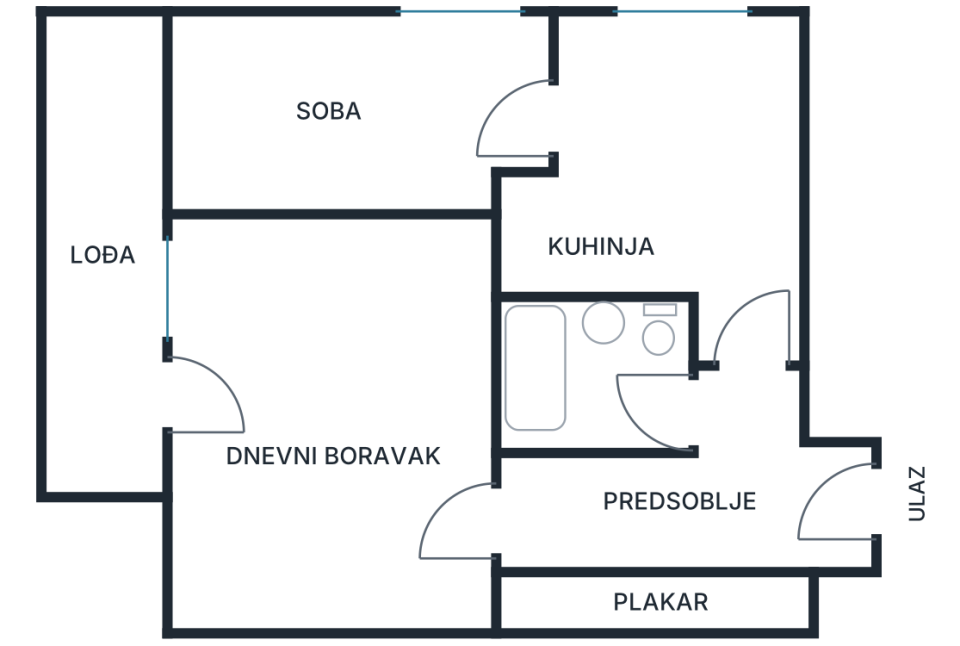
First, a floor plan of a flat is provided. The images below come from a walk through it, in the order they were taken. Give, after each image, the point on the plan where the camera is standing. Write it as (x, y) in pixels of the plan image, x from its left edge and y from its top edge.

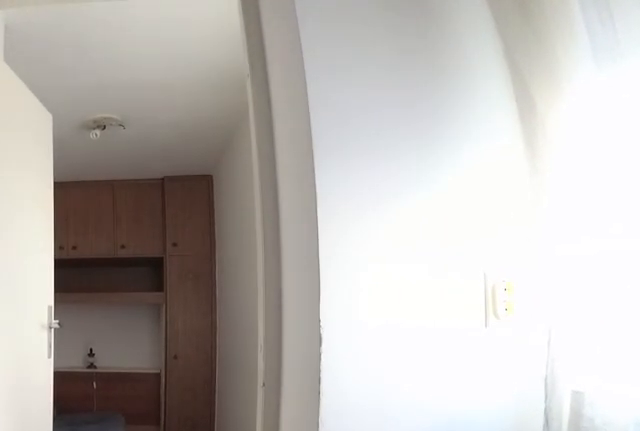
(766, 110)
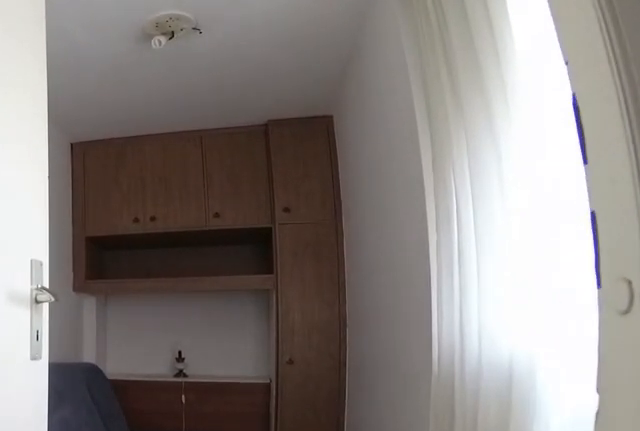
(657, 105)
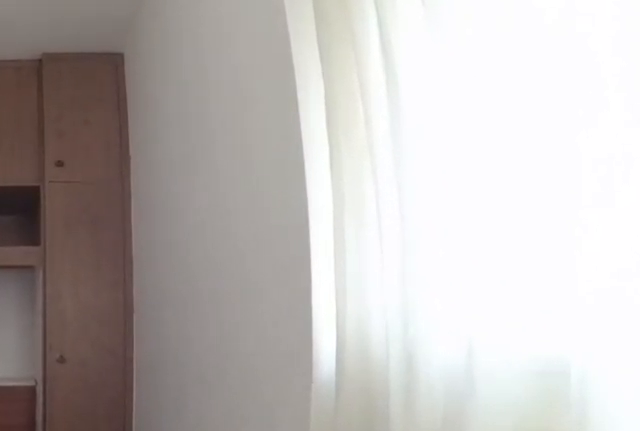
(565, 128)
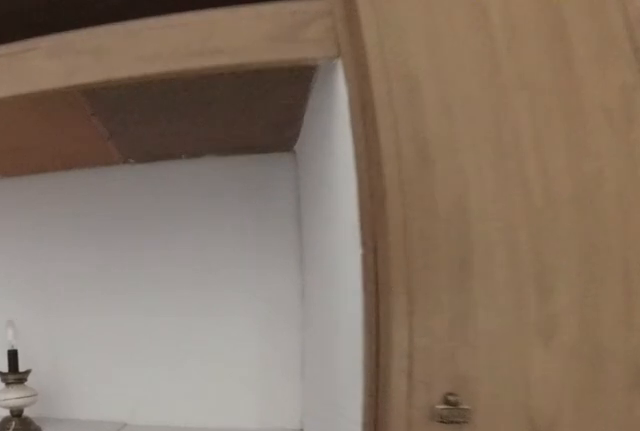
(299, 128)
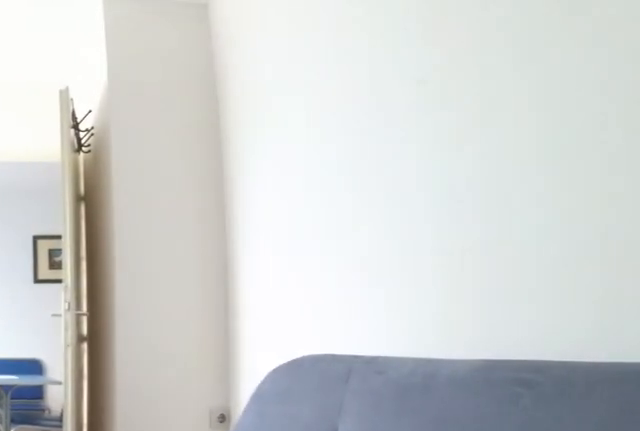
(207, 131)
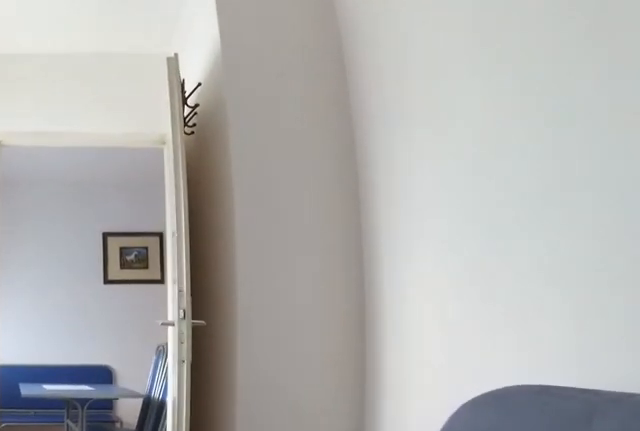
(247, 131)
